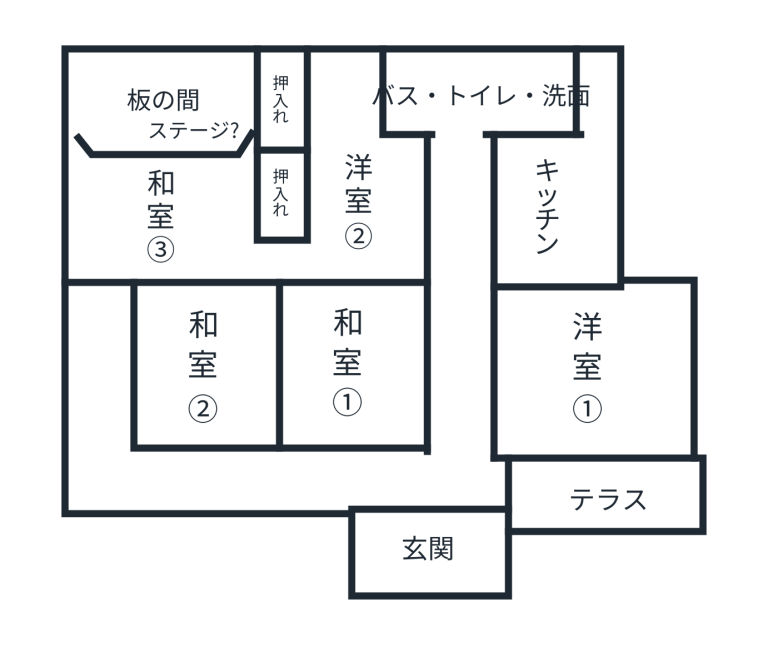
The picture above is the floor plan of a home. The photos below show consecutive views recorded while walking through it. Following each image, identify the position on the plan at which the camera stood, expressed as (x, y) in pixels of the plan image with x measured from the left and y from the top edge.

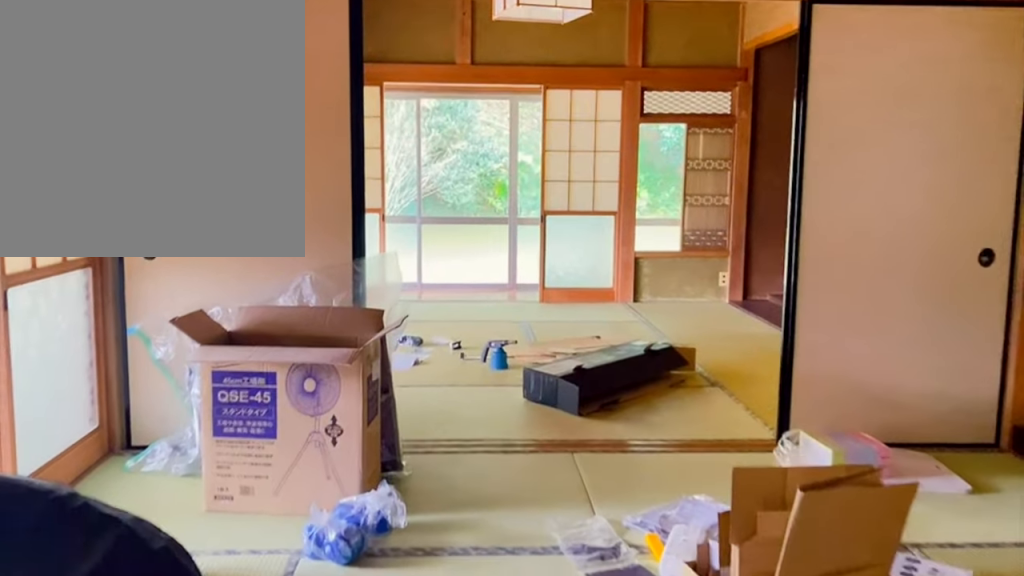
(484, 366)
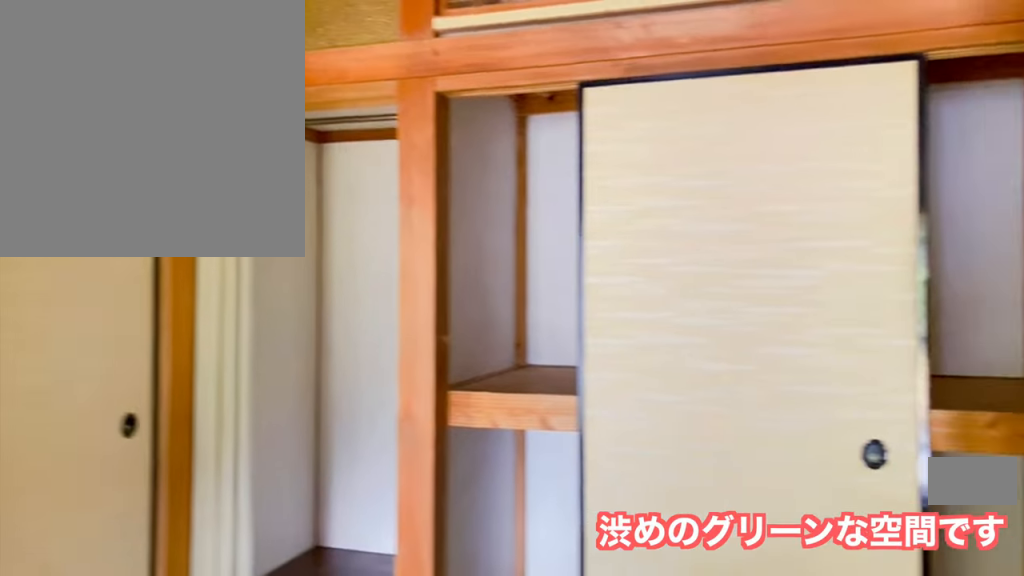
(348, 365)
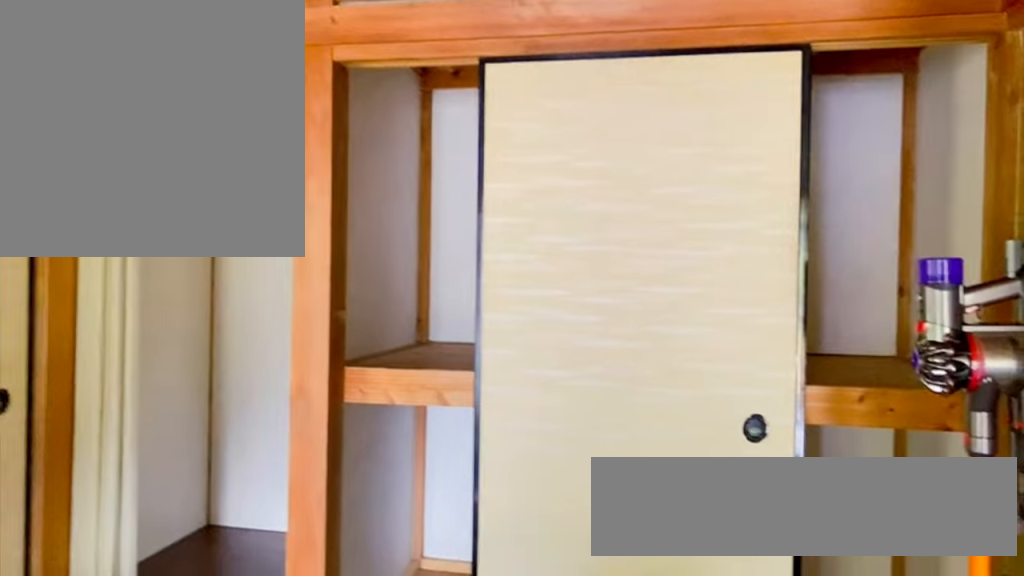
(336, 365)
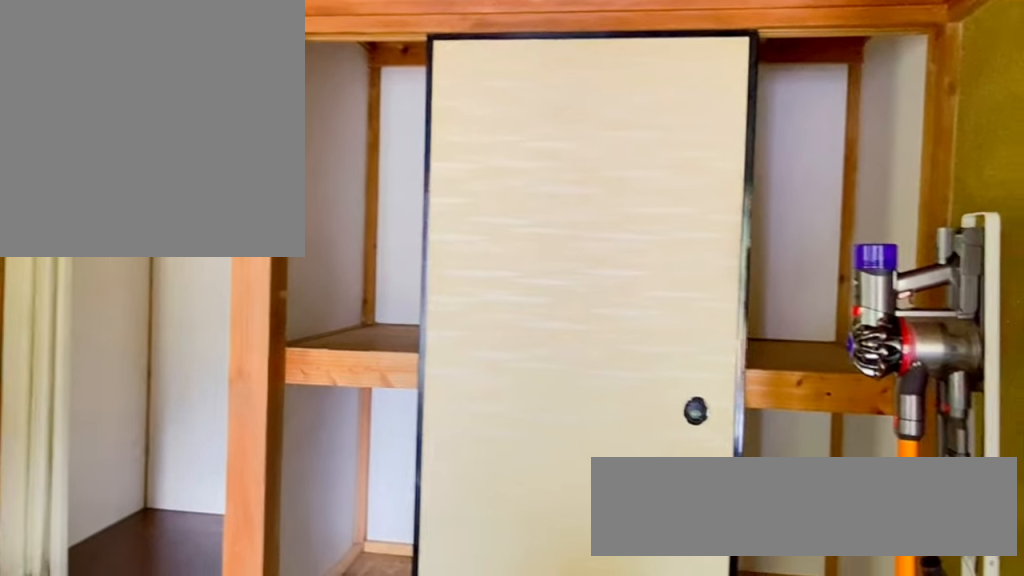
(325, 365)
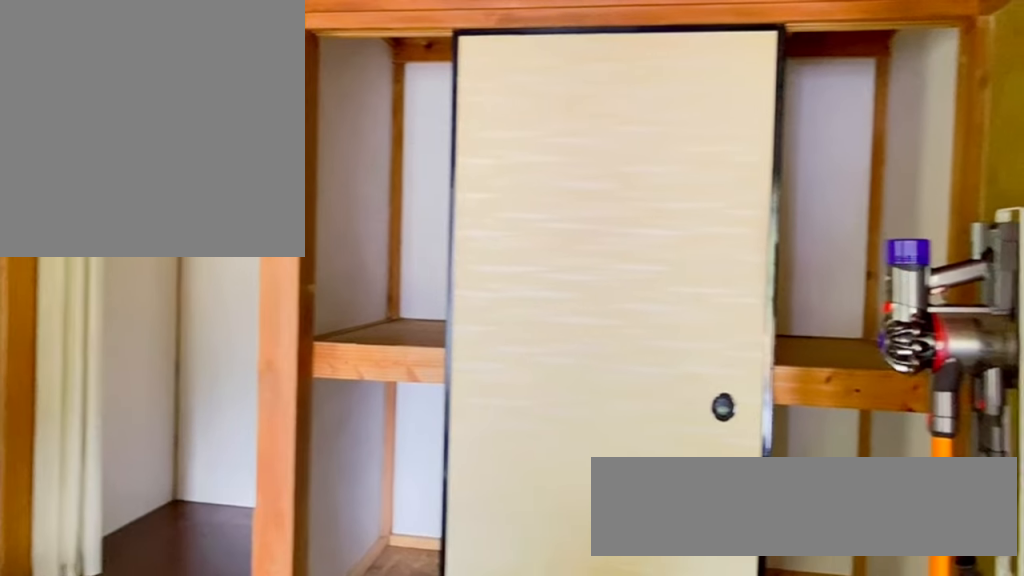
(314, 365)
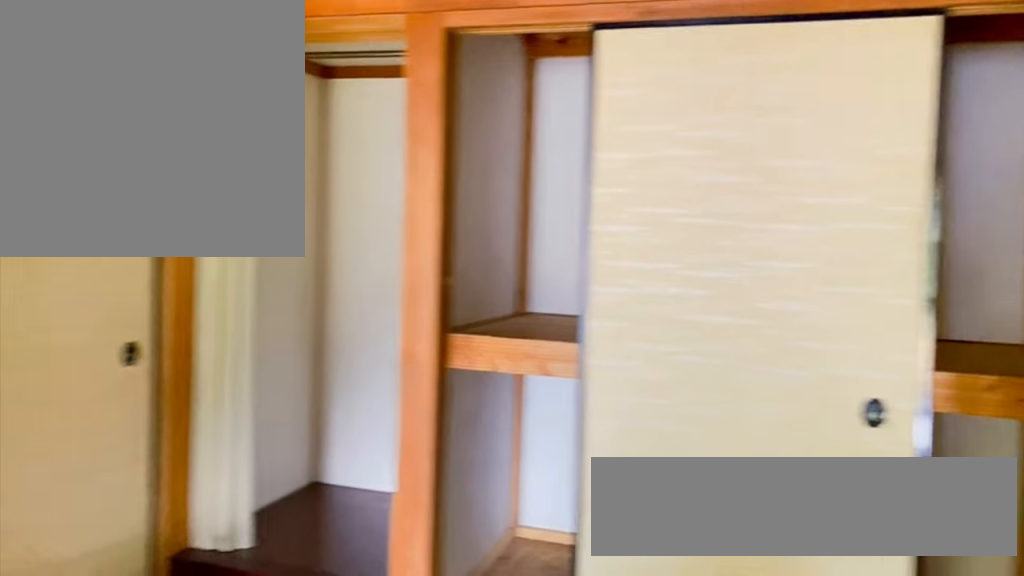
(306, 365)
